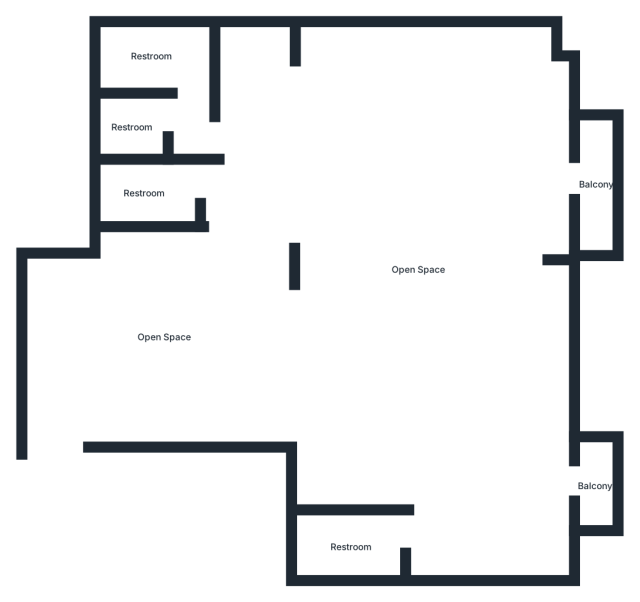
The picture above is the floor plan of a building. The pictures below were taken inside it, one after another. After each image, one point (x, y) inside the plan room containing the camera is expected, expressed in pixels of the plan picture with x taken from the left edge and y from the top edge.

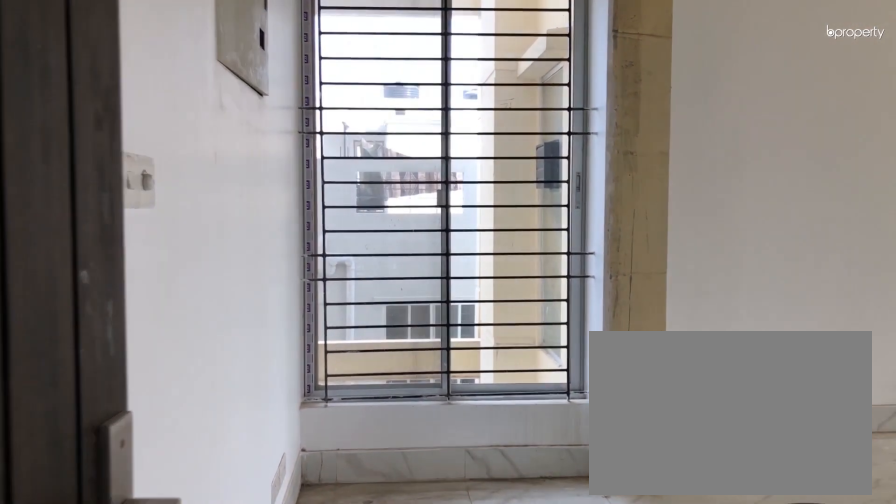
(167, 339)
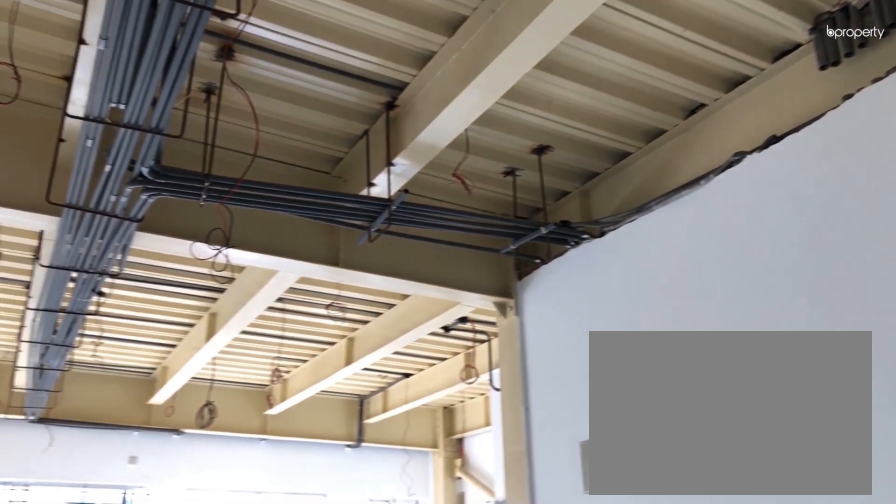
(167, 339)
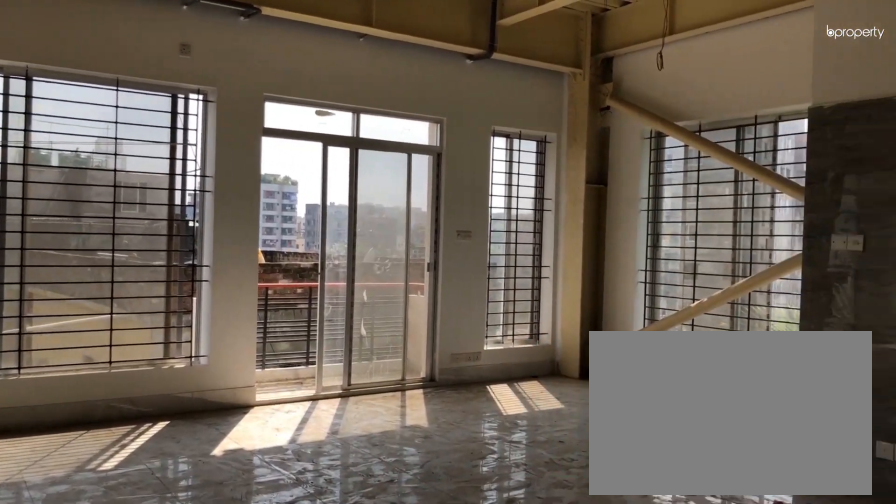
(415, 268)
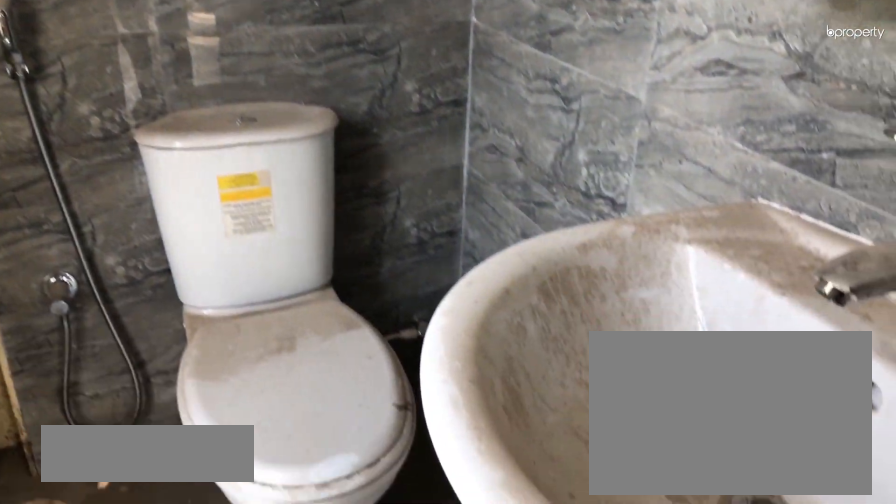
(344, 547)
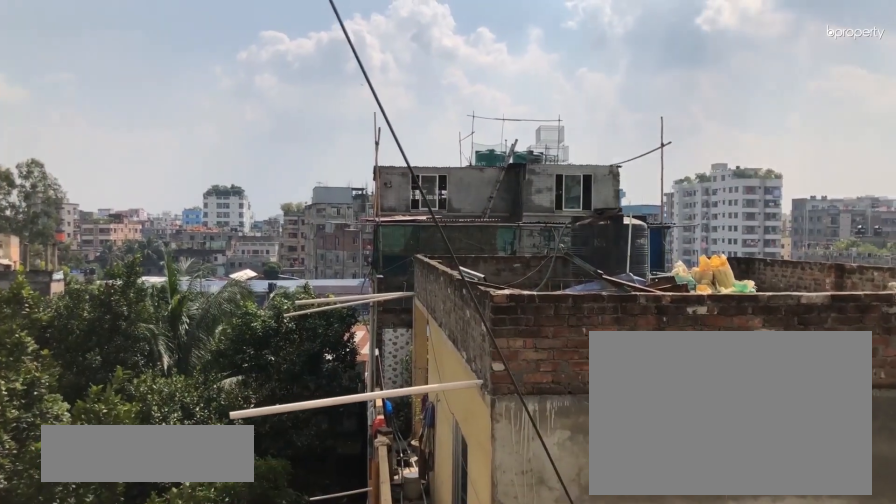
(597, 489)
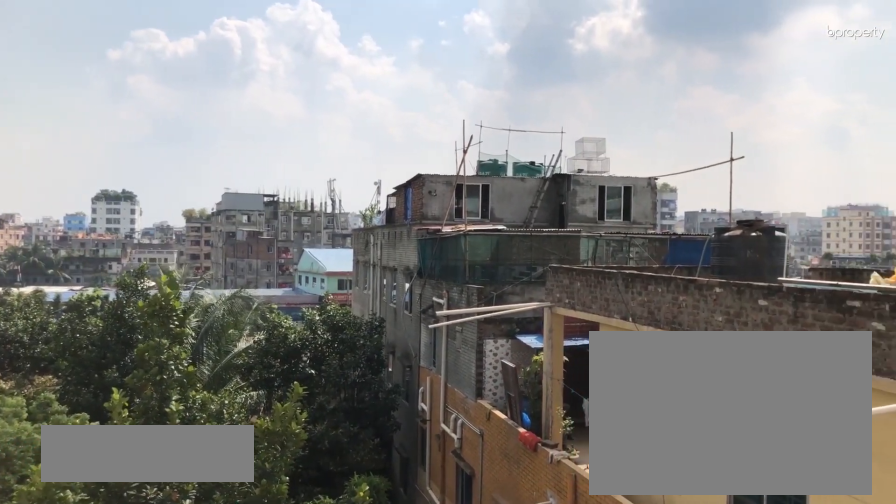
(601, 182)
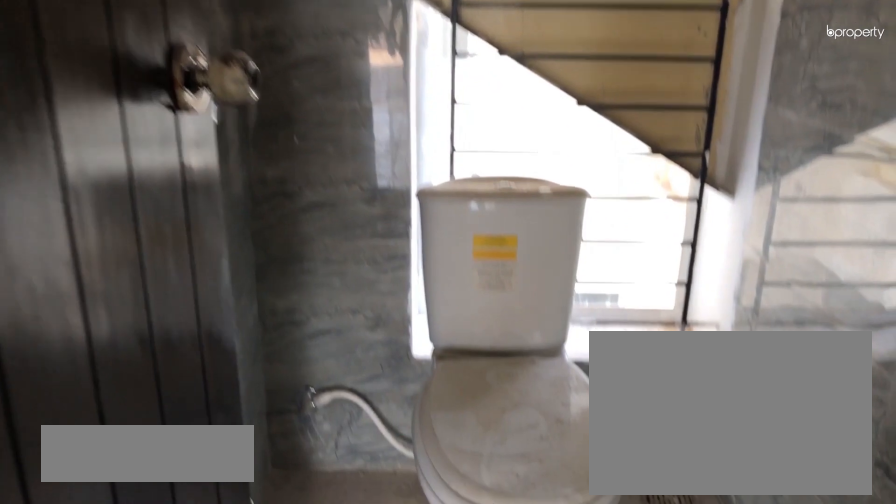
(130, 126)
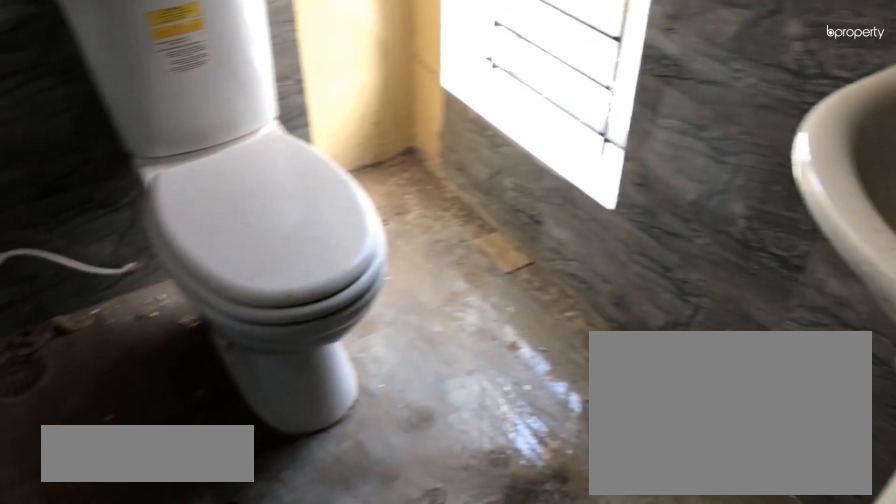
(150, 58)
